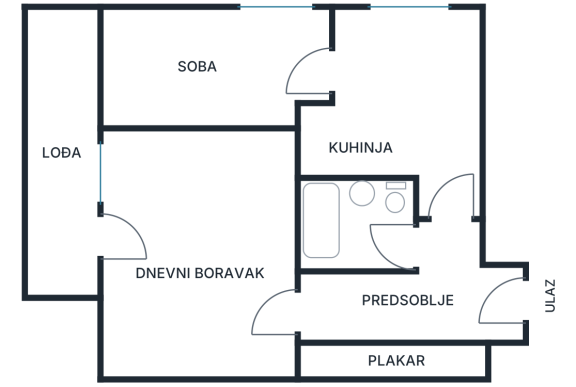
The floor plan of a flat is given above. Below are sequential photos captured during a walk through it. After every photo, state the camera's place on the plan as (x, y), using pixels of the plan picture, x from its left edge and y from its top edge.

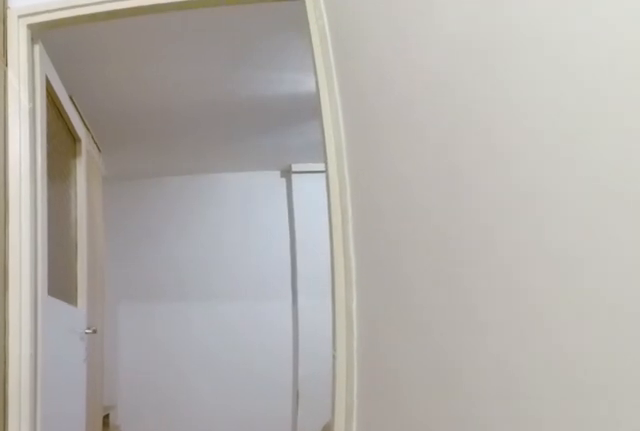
(376, 306)
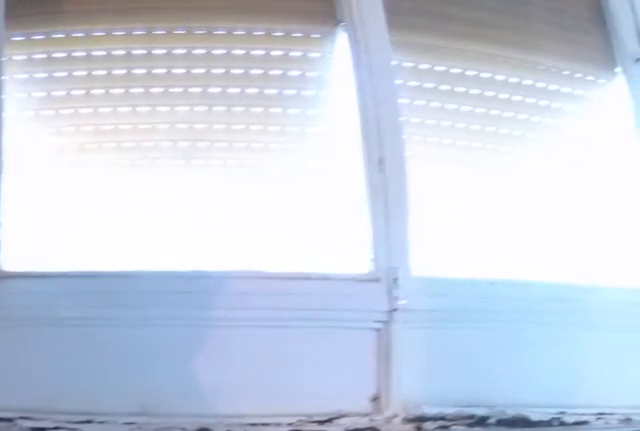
(97, 243)
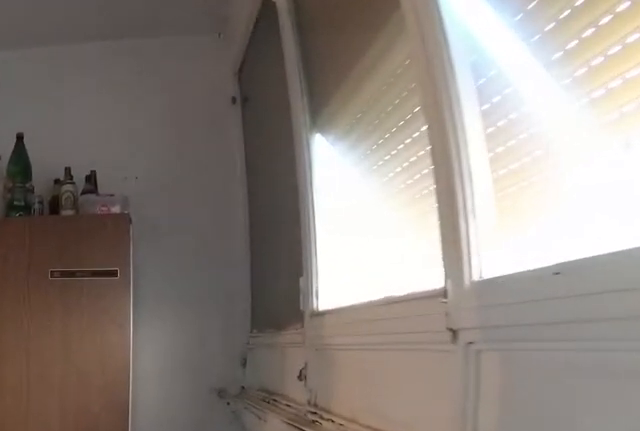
(55, 139)
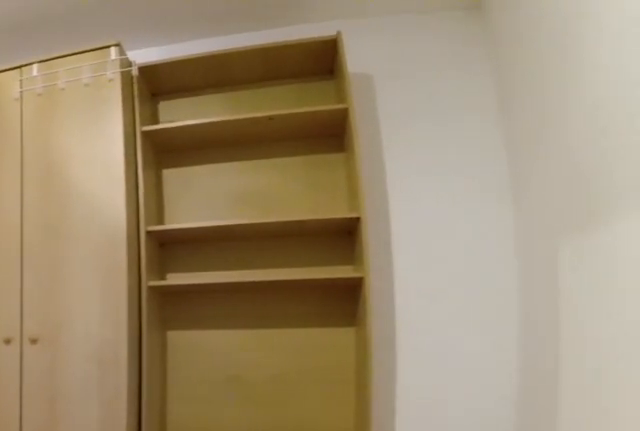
(141, 243)
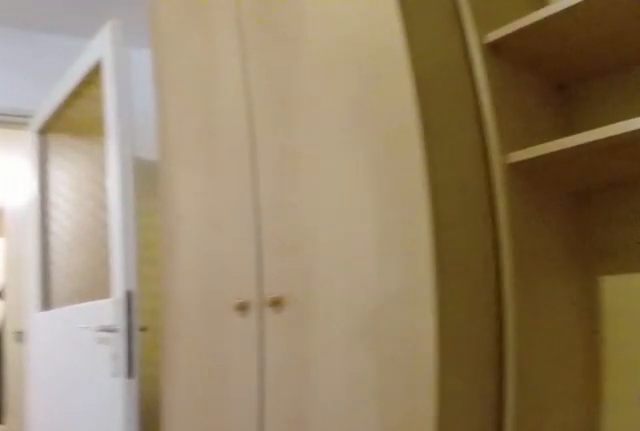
(138, 280)
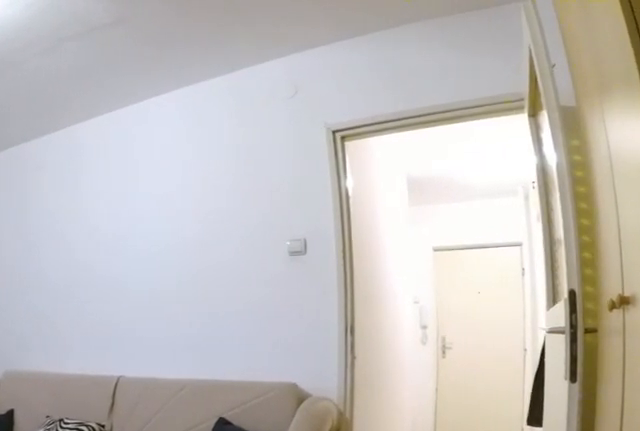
(149, 342)
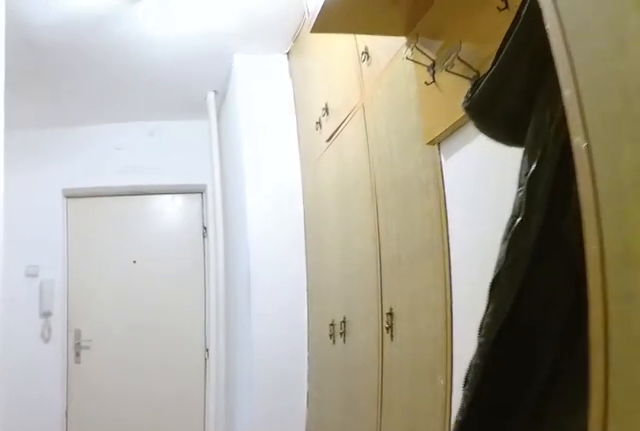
(303, 317)
